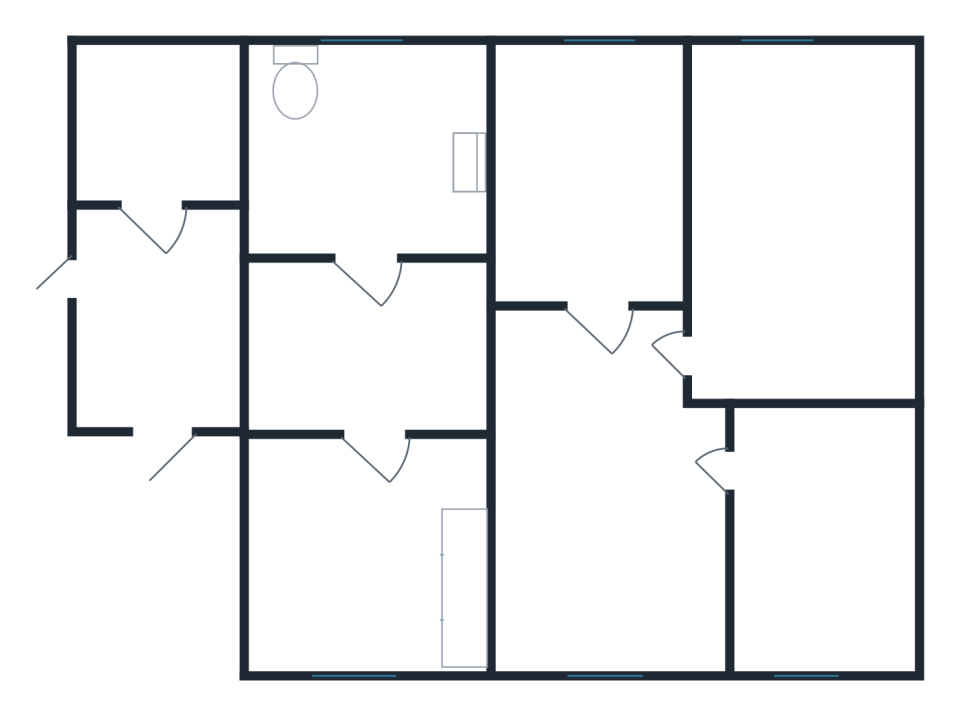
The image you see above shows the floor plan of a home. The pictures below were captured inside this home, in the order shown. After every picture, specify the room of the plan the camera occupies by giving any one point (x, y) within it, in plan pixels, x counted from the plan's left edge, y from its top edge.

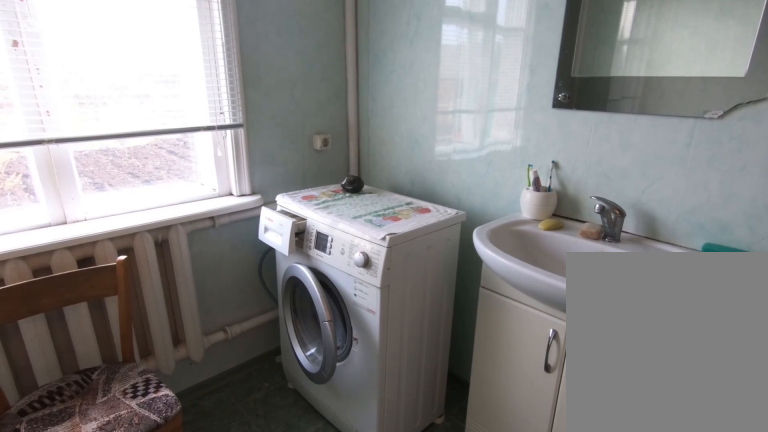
(370, 239)
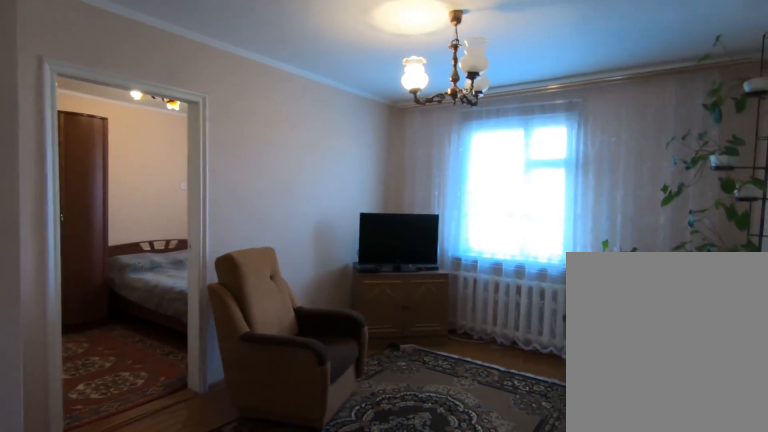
(547, 448)
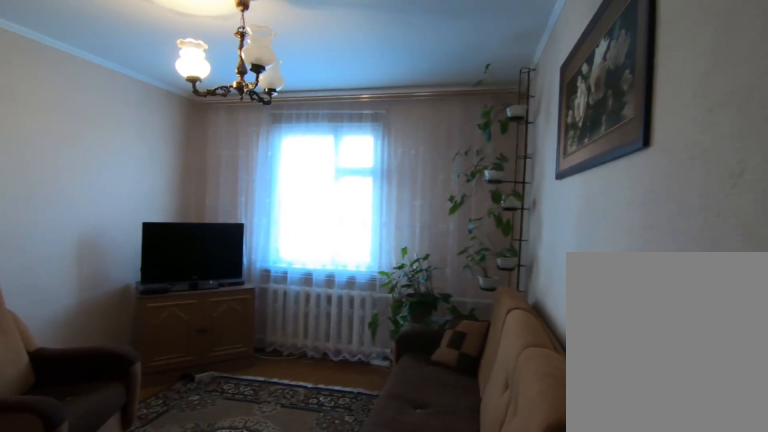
(547, 448)
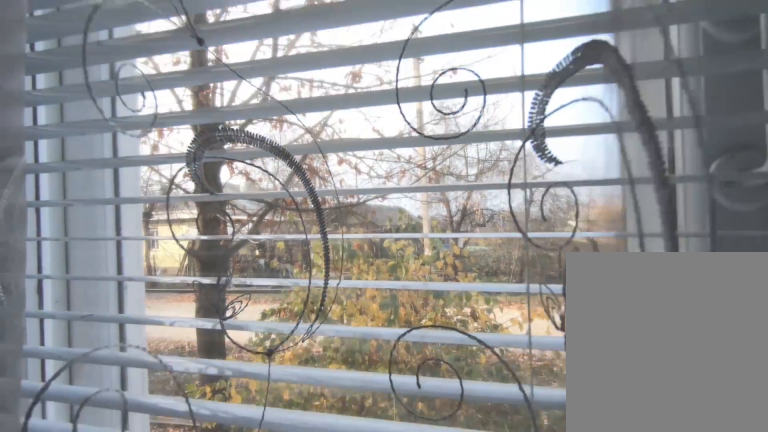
(603, 645)
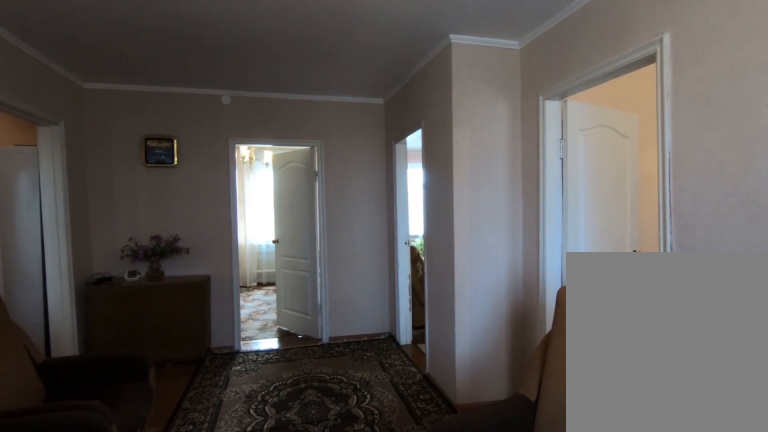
(603, 645)
